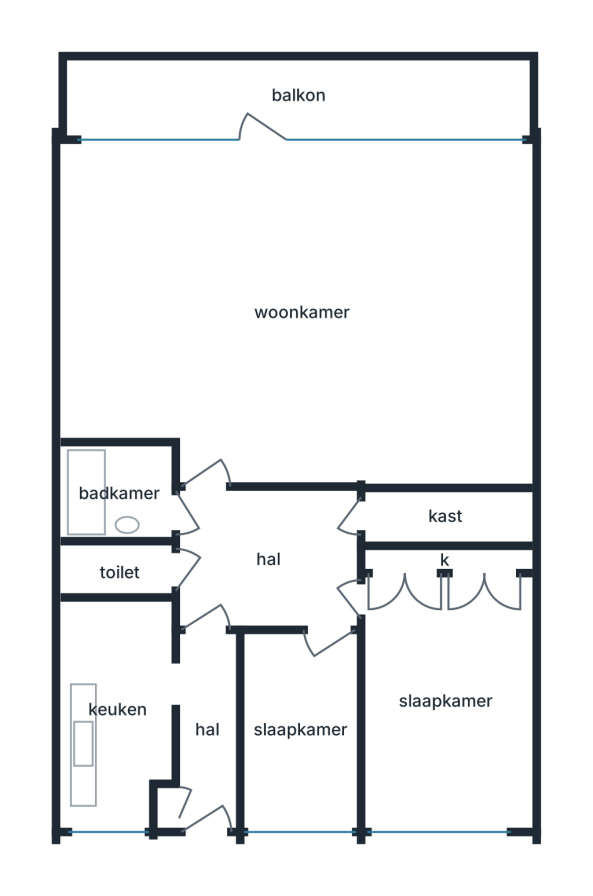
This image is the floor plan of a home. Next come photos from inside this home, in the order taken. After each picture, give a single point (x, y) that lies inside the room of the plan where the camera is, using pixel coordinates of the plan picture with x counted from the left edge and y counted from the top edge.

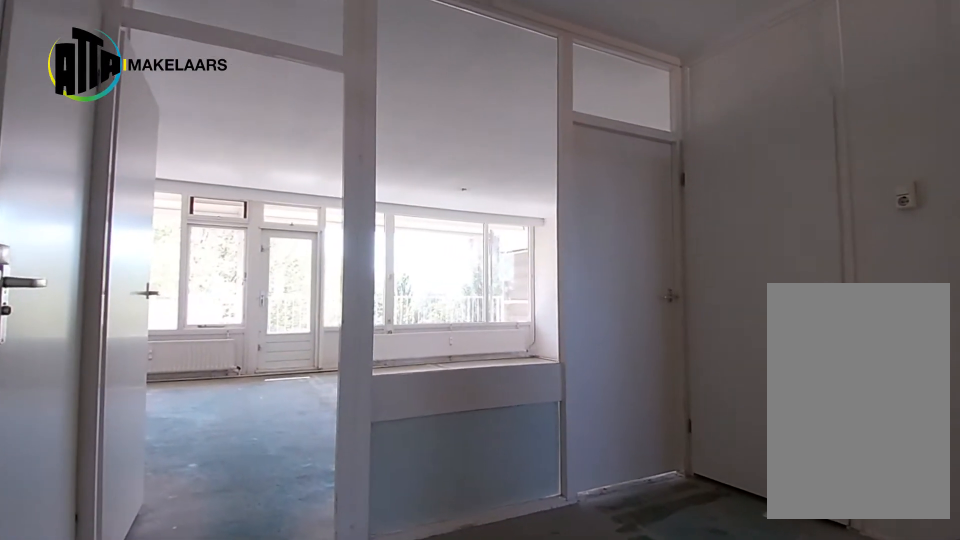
(269, 558)
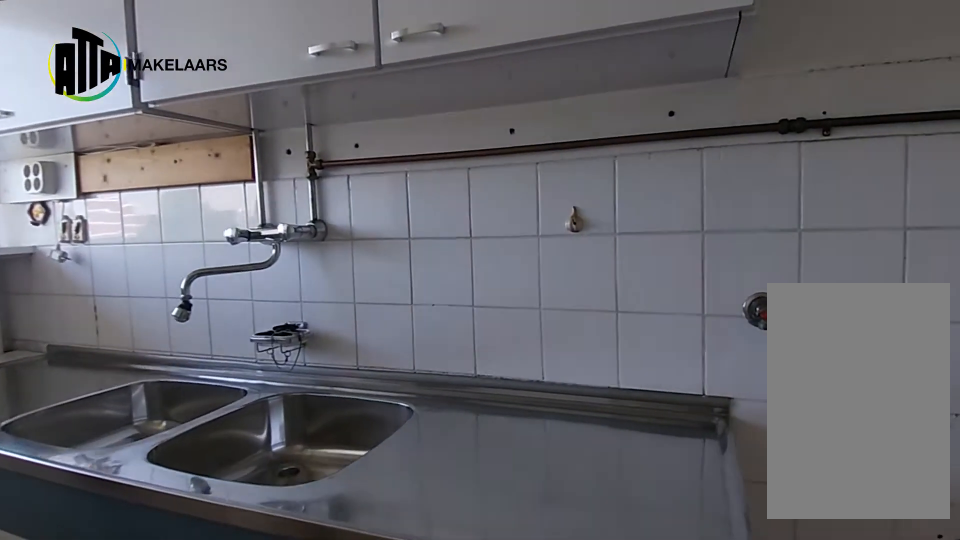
(117, 709)
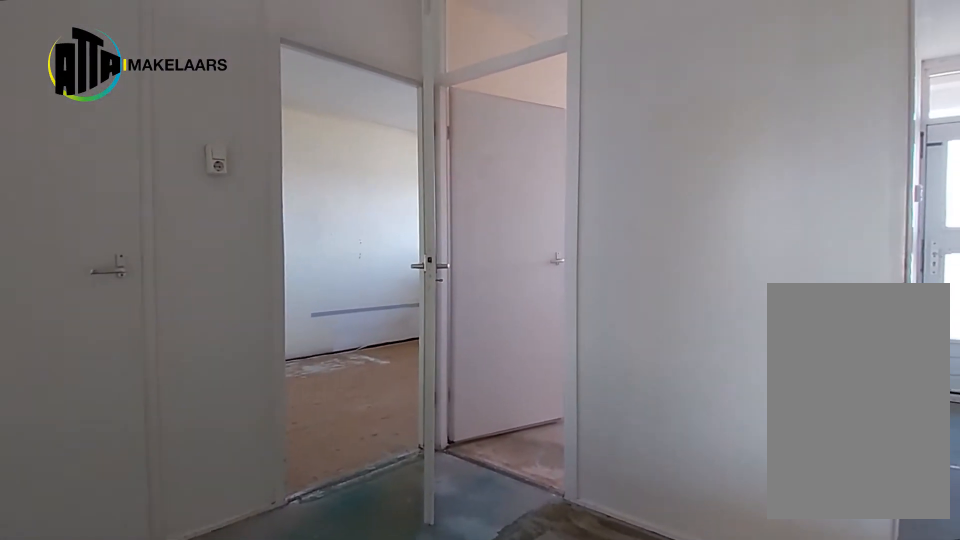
(269, 558)
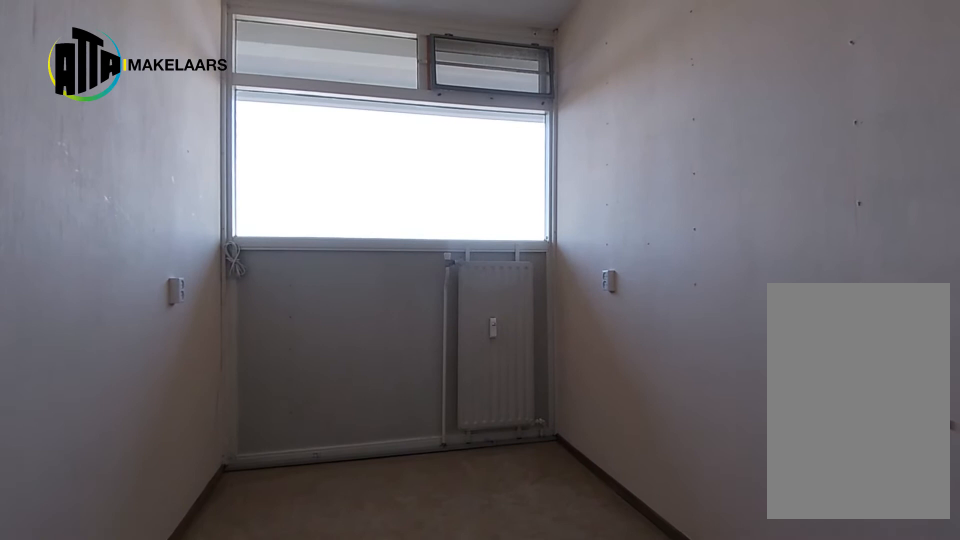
(299, 729)
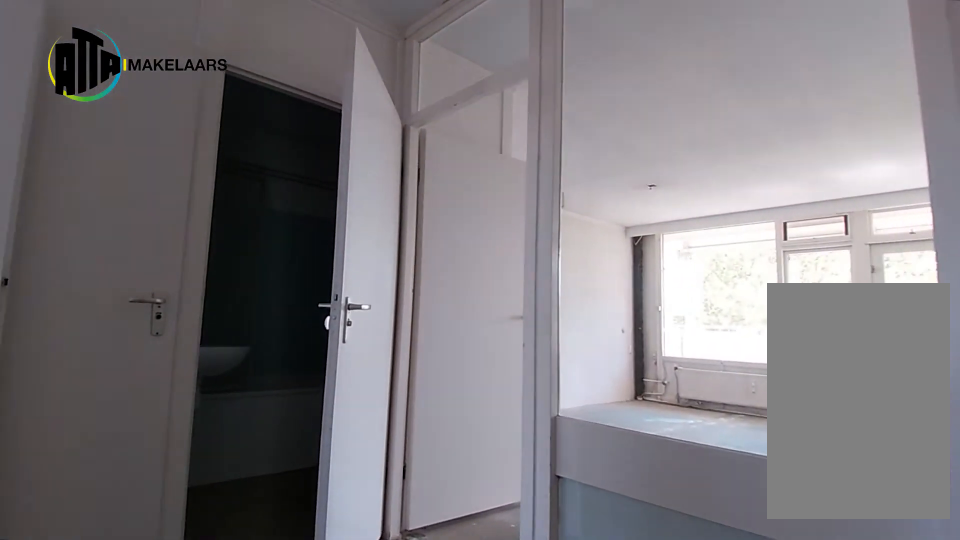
(269, 558)
